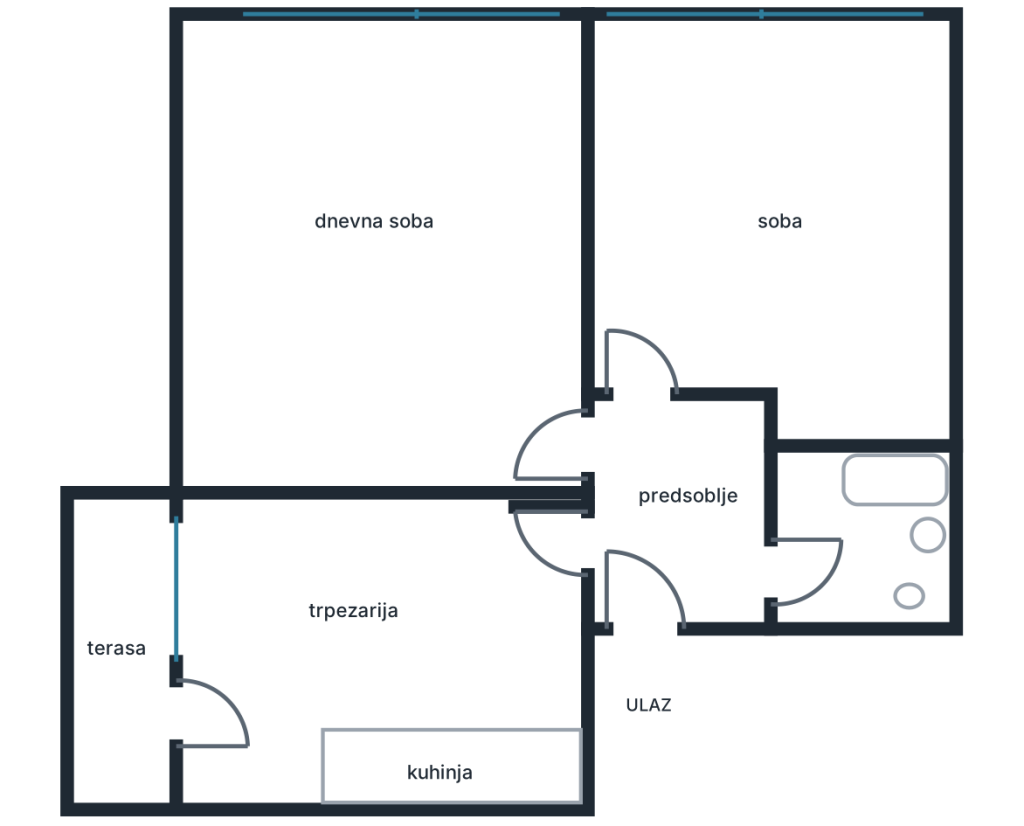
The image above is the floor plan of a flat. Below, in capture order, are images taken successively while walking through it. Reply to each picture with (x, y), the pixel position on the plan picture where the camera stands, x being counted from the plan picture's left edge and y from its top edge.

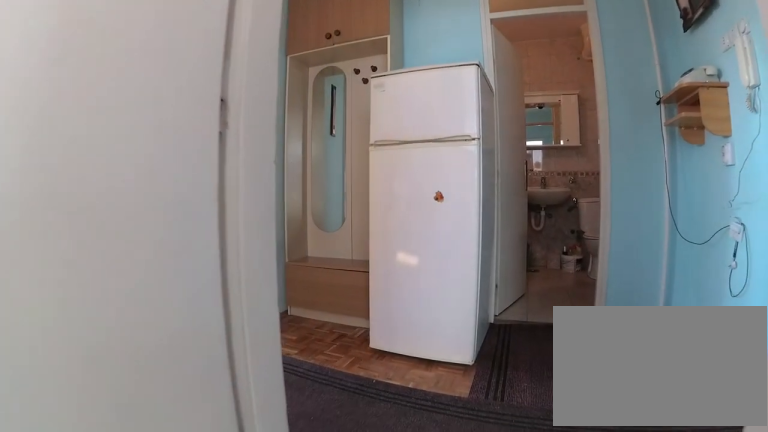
(511, 588)
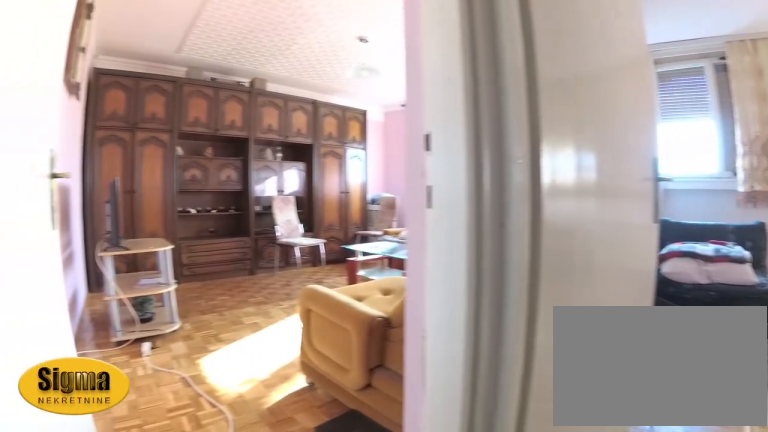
(666, 484)
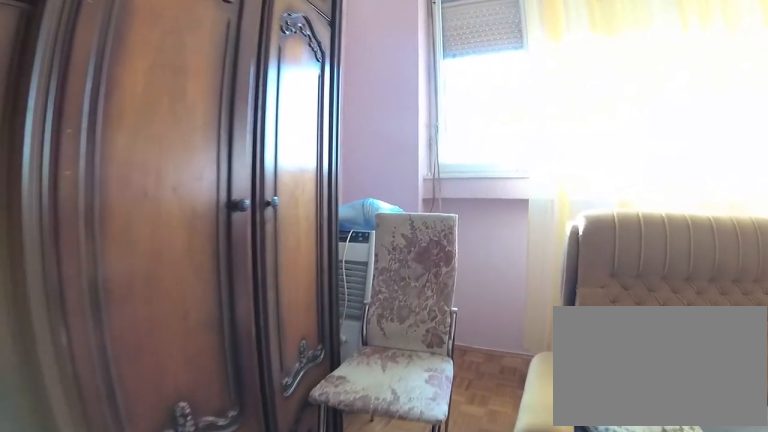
(332, 232)
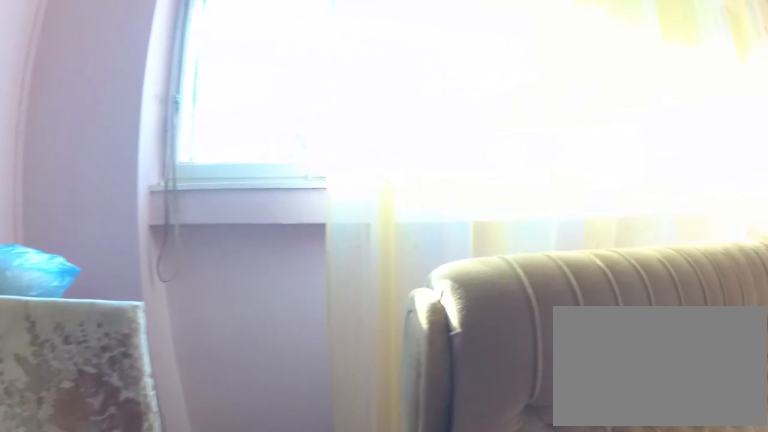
(269, 214)
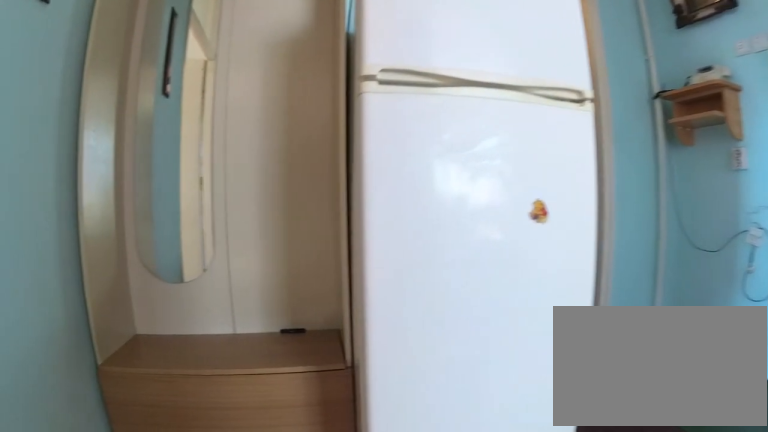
(620, 457)
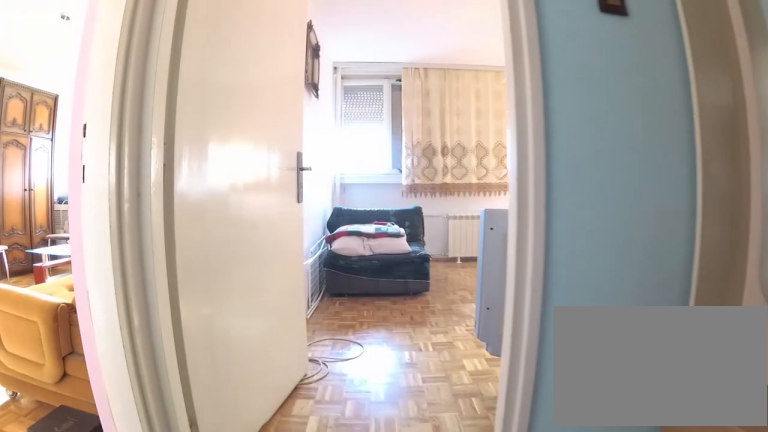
(653, 486)
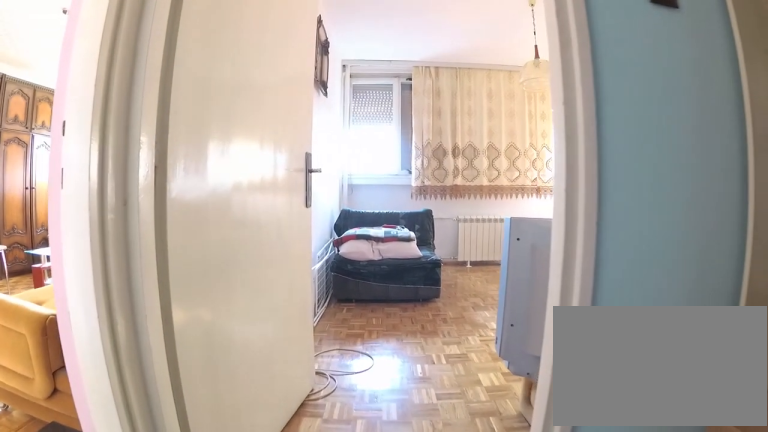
(654, 479)
